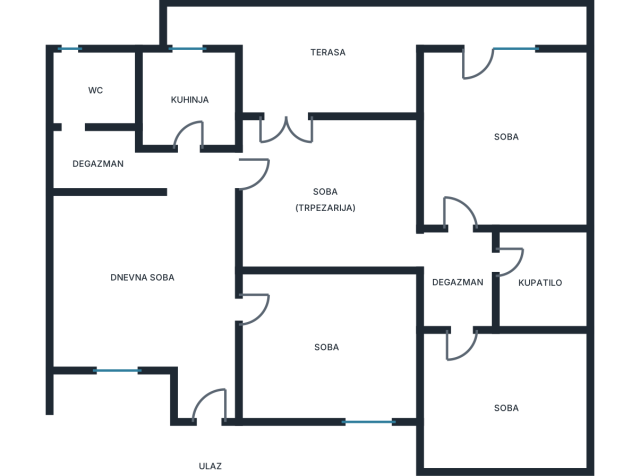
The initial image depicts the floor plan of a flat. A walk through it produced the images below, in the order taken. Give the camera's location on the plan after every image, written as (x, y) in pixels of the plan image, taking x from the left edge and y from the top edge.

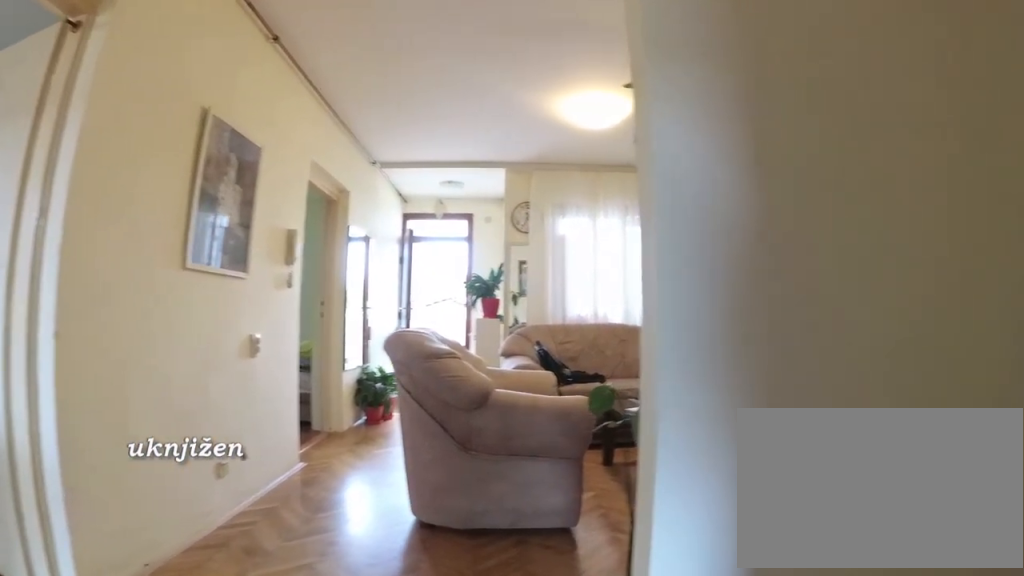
(183, 134)
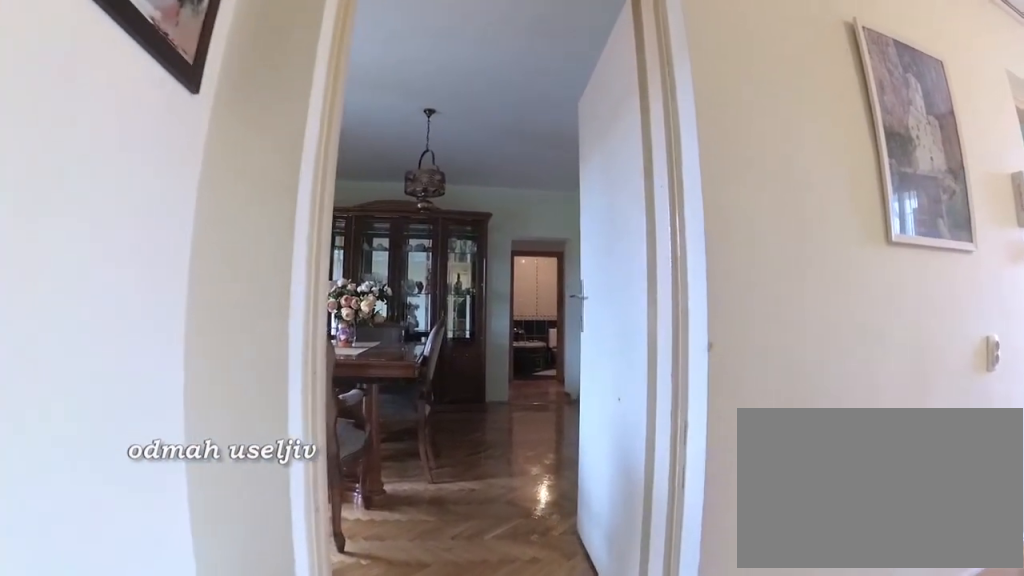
(166, 178)
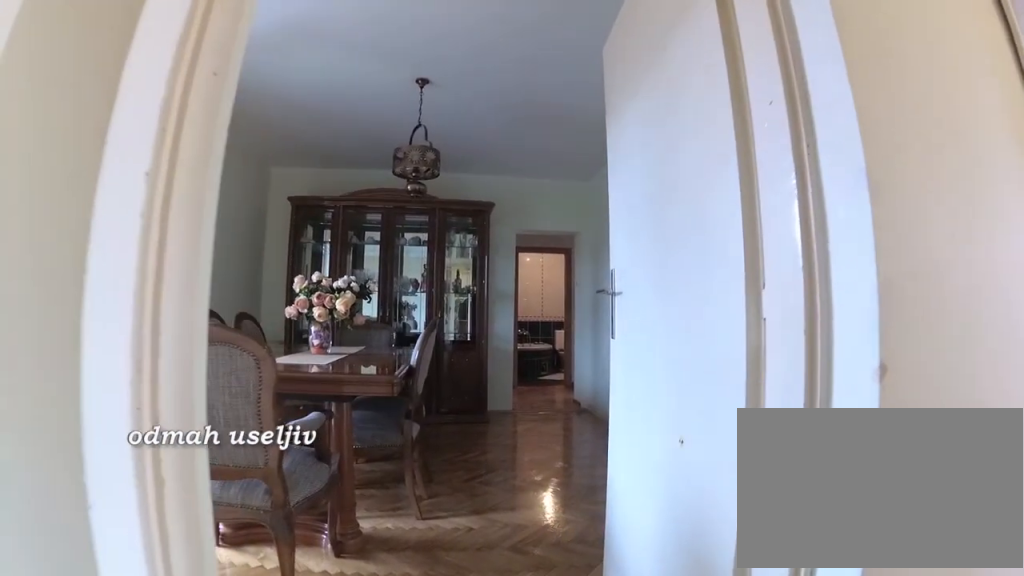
(186, 187)
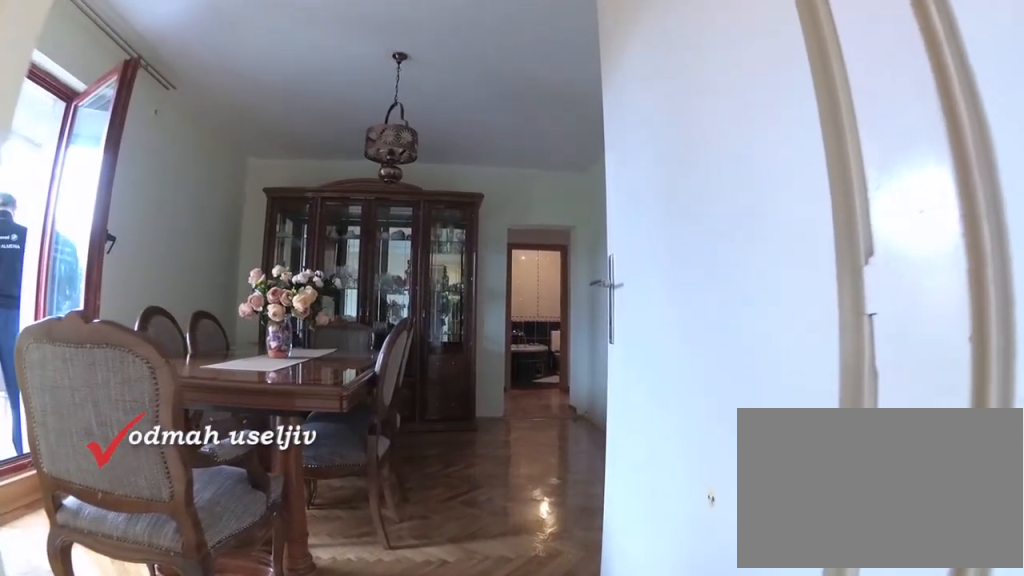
(200, 191)
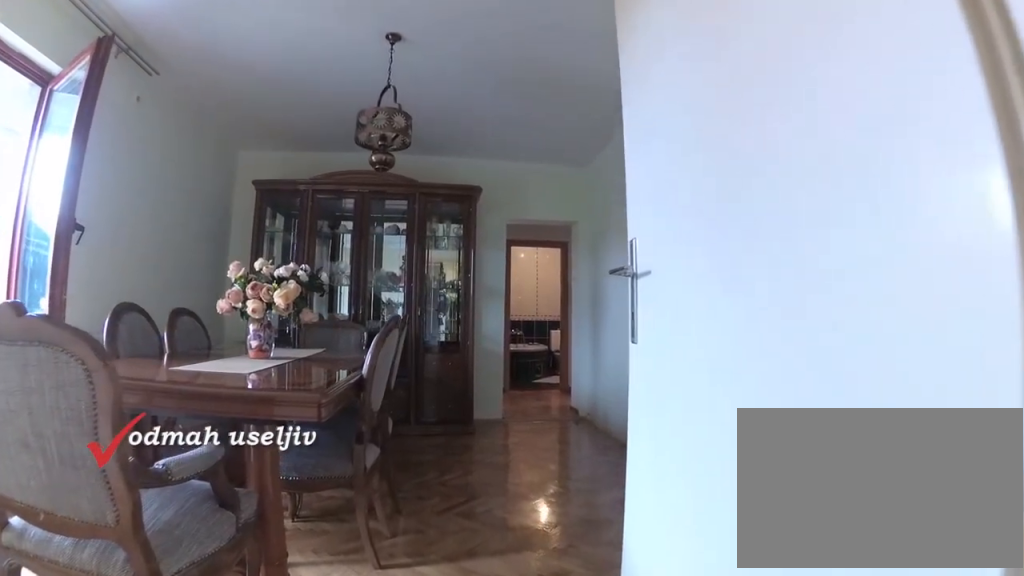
(207, 193)
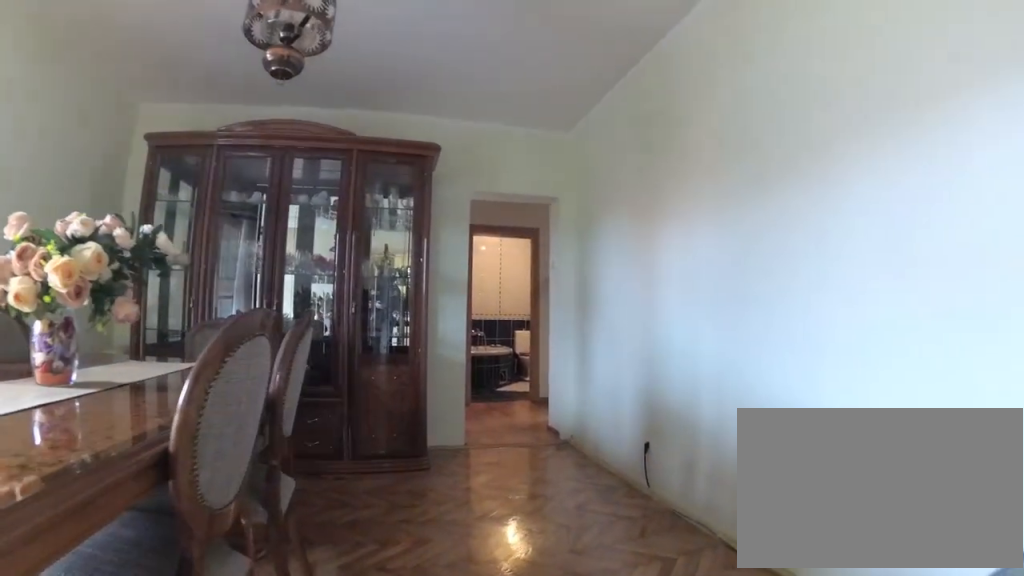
(246, 207)
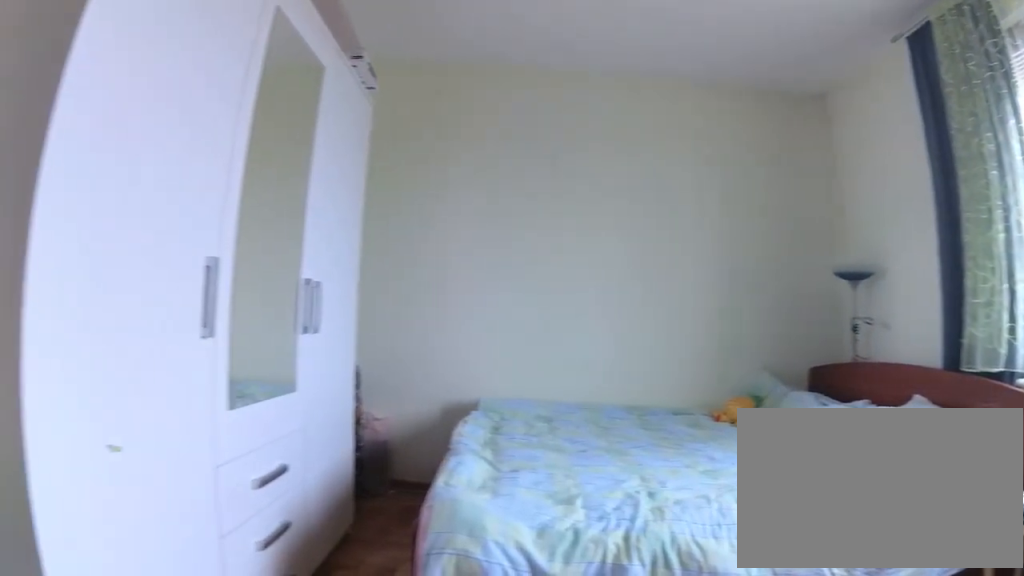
(438, 407)
